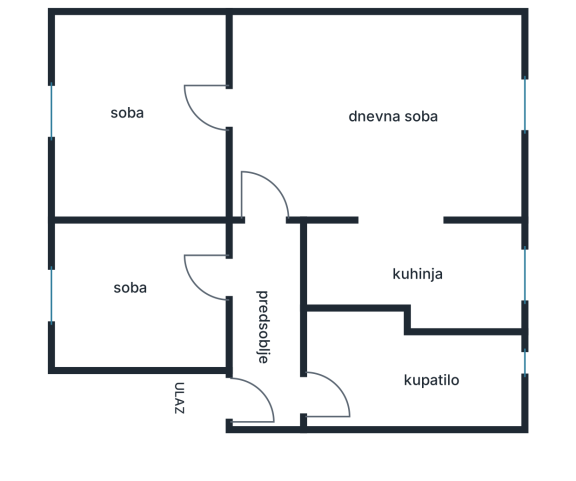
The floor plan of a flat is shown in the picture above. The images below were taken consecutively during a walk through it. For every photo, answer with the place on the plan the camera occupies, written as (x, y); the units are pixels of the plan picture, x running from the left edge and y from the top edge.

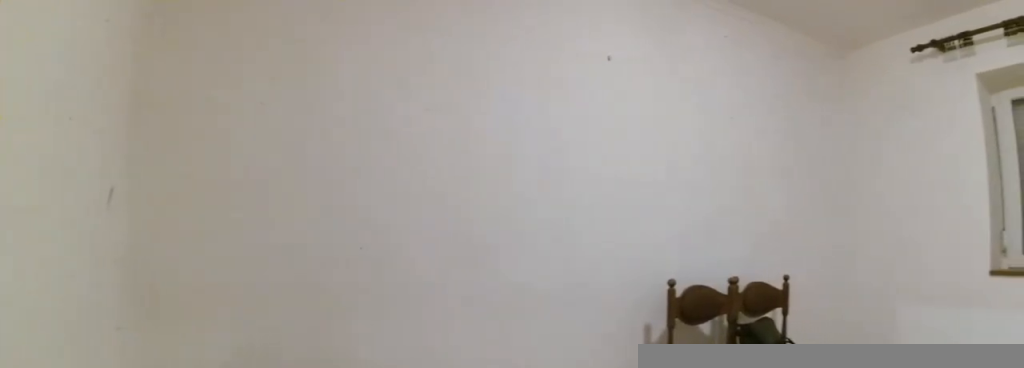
(268, 143)
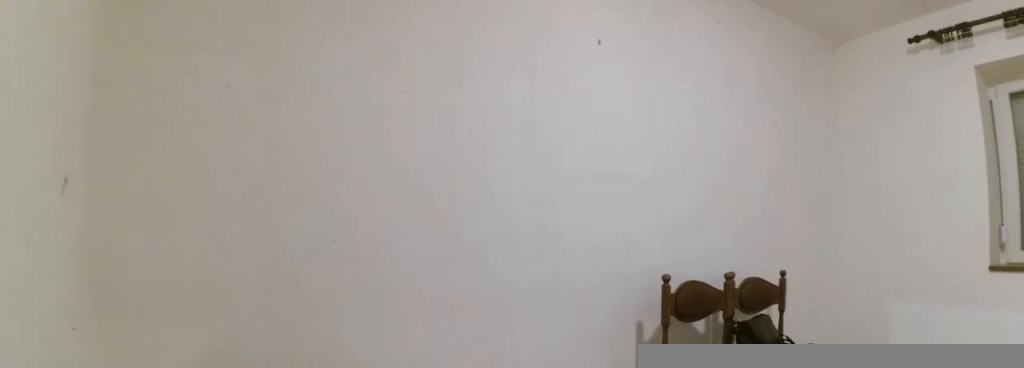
(266, 131)
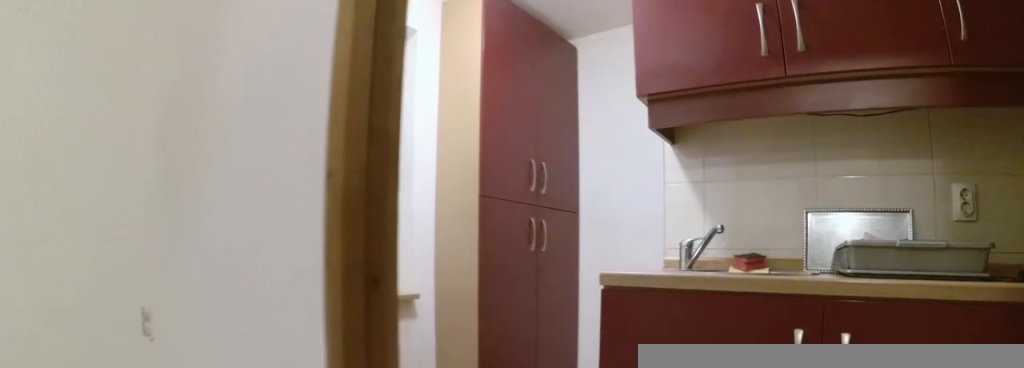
(357, 178)
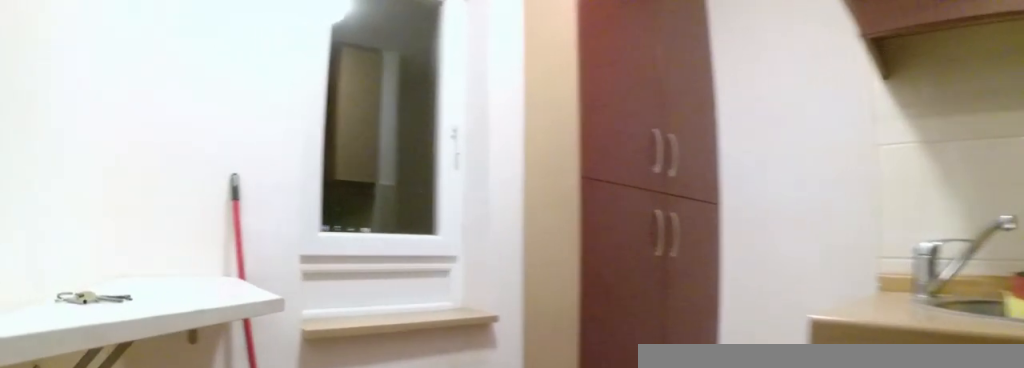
(396, 240)
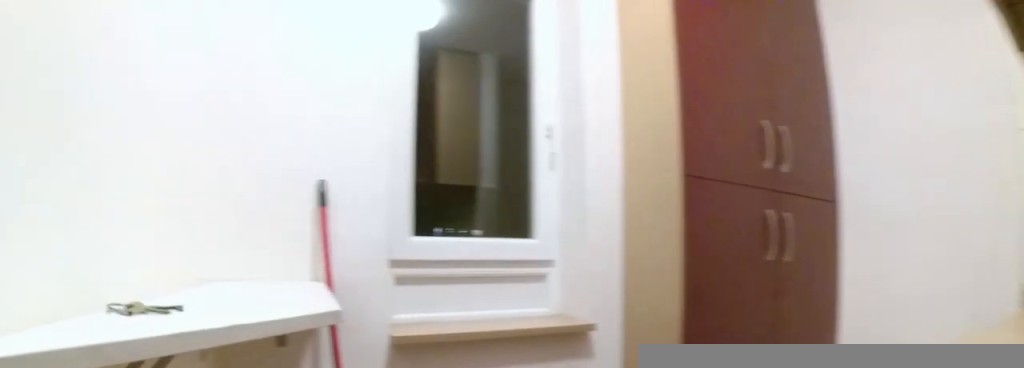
(403, 242)
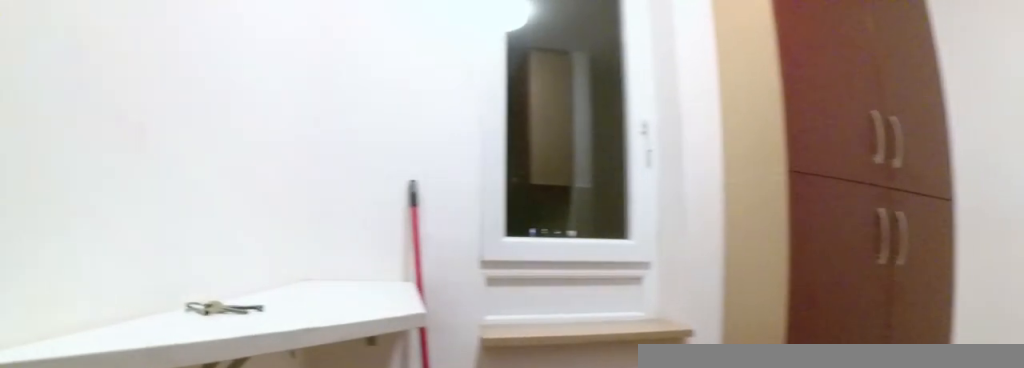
(410, 242)
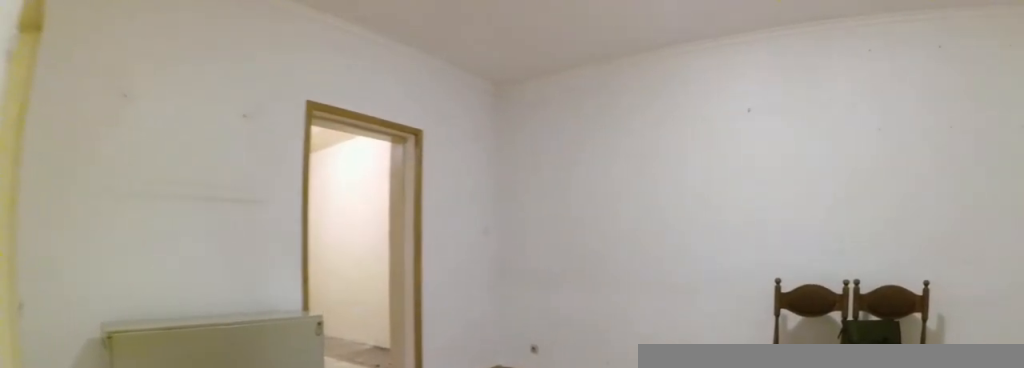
(423, 232)
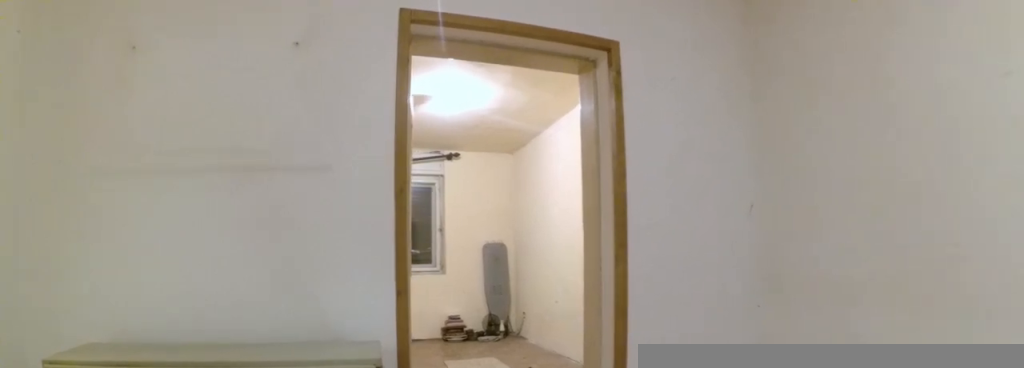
(368, 182)
